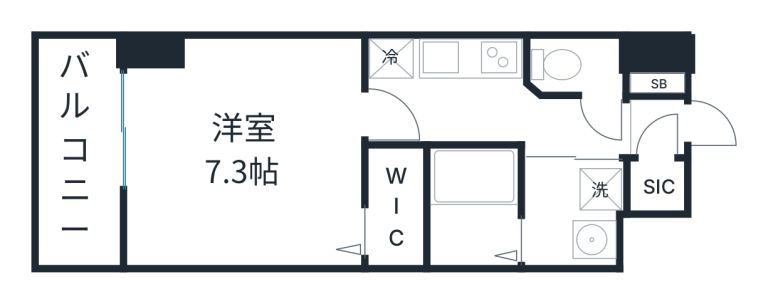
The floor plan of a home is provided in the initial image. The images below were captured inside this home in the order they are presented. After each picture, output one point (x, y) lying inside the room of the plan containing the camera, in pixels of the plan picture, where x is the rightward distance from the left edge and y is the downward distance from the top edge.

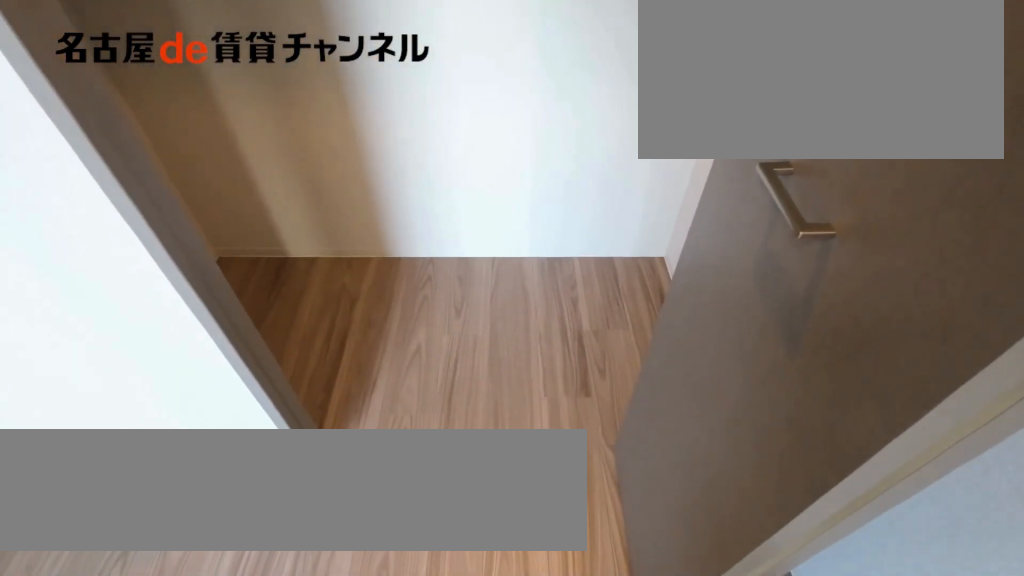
(395, 207)
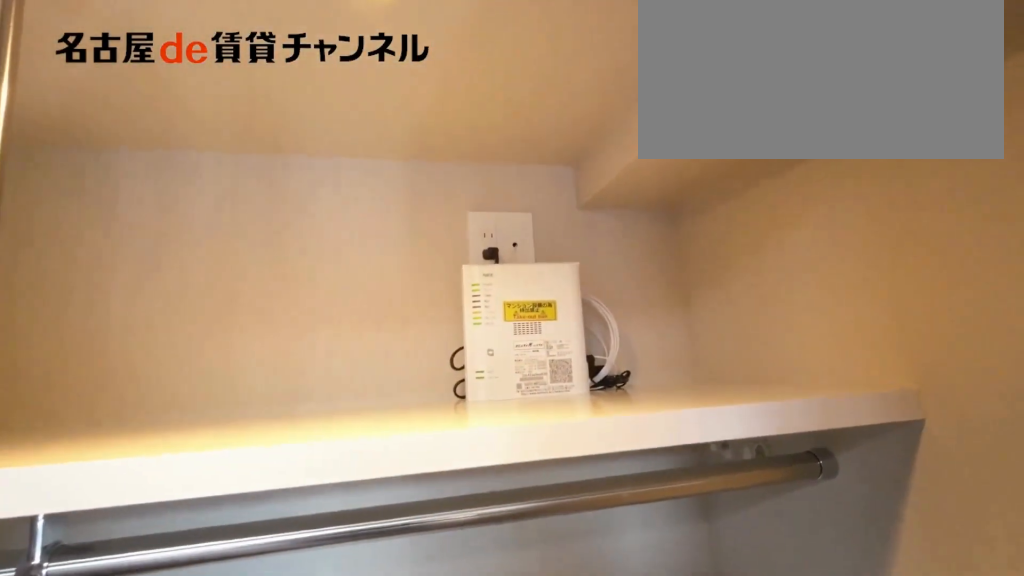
(395, 207)
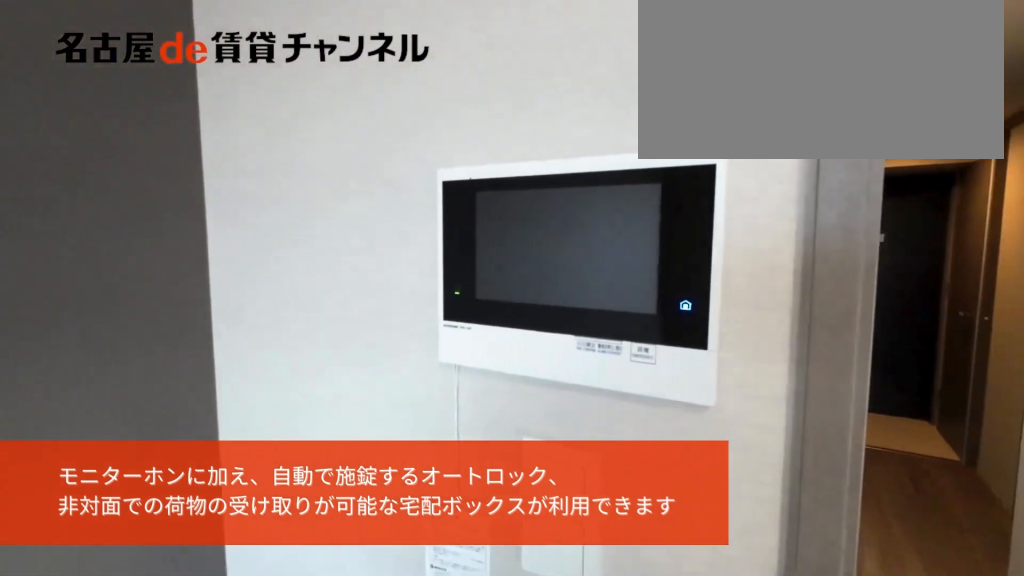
(246, 155)
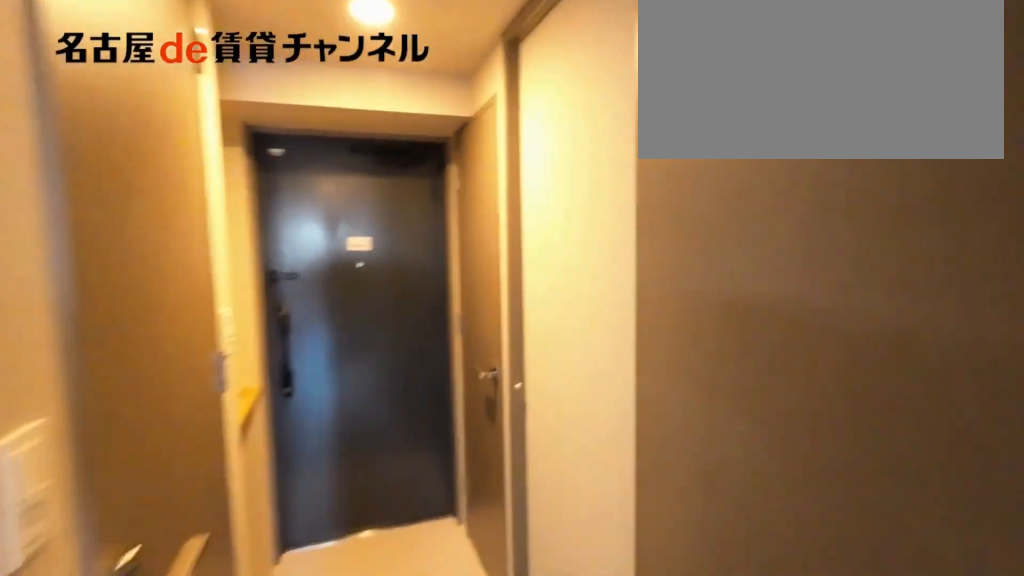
(494, 116)
